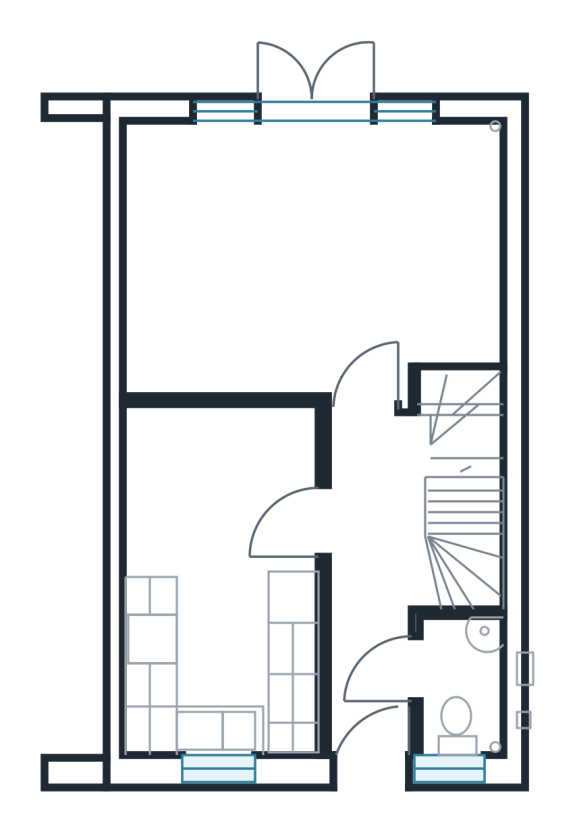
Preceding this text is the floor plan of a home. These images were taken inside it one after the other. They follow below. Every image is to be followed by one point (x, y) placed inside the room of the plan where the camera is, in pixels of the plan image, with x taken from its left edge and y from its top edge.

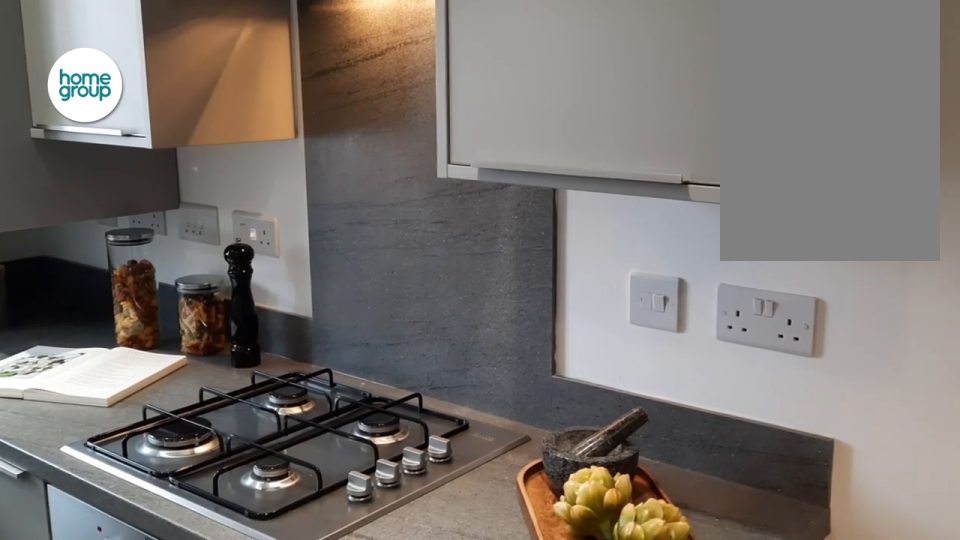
(224, 534)
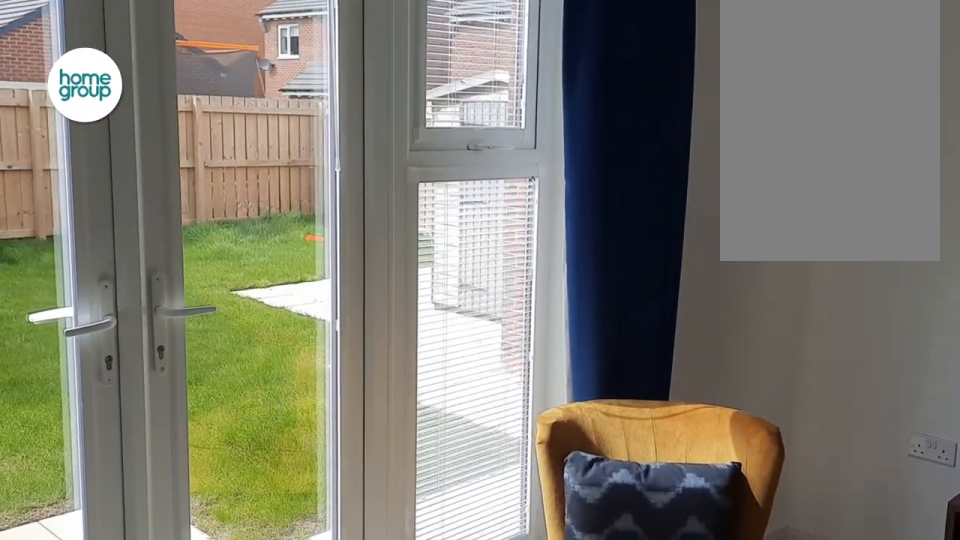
(312, 259)
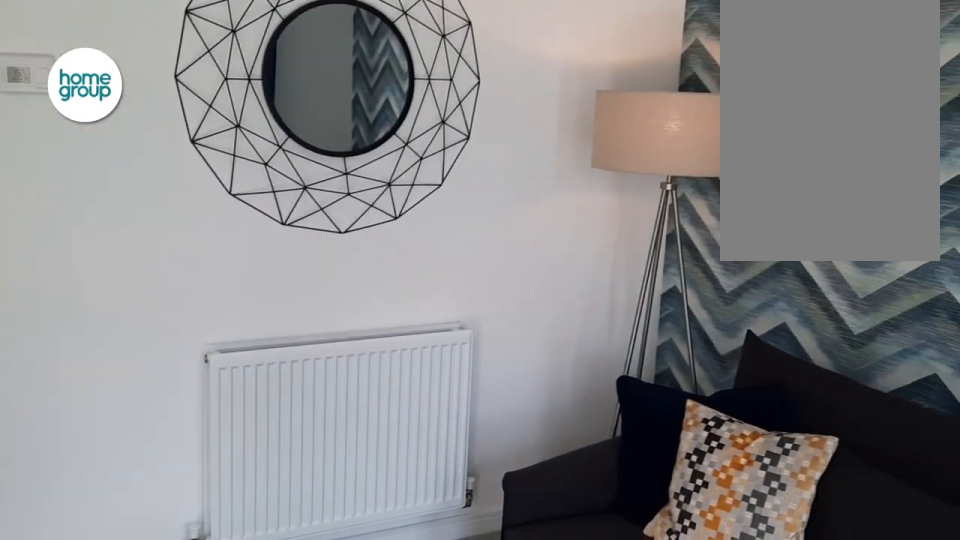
(312, 259)
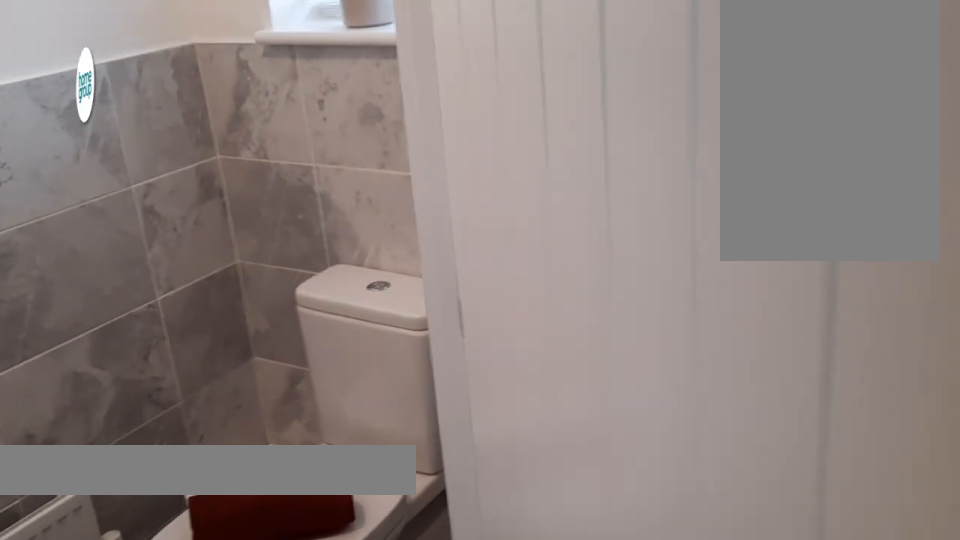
(458, 683)
